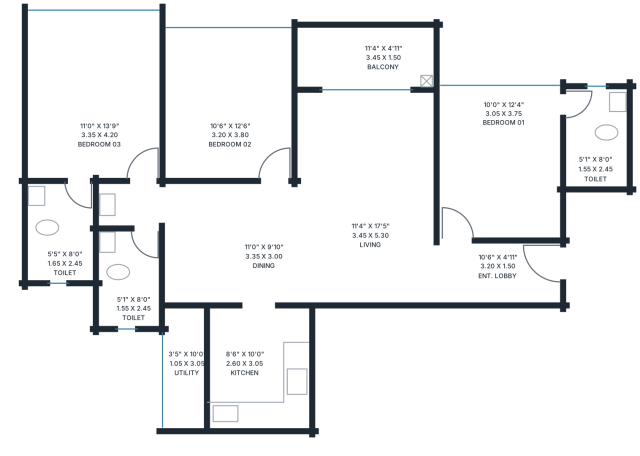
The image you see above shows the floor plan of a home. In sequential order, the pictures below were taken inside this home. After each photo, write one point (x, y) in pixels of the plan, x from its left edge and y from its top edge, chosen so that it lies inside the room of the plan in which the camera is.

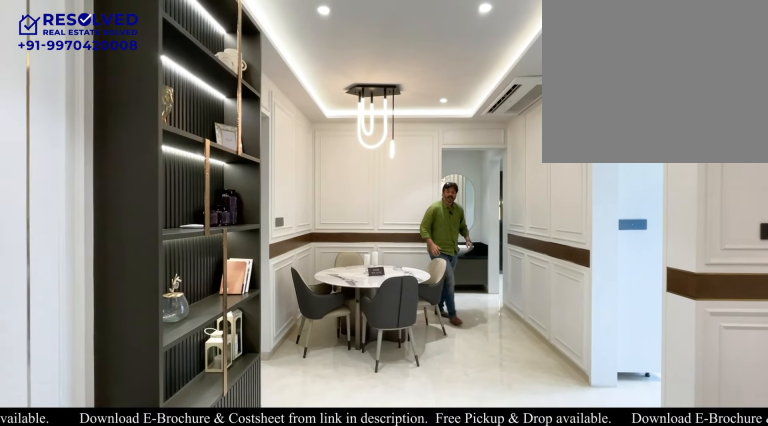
(232, 243)
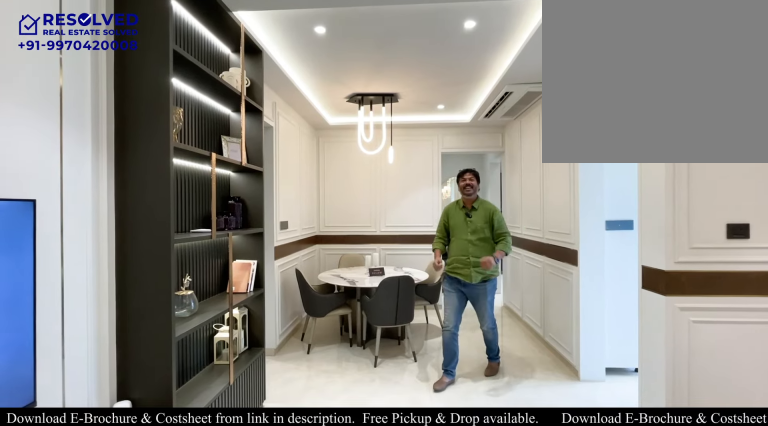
(232, 243)
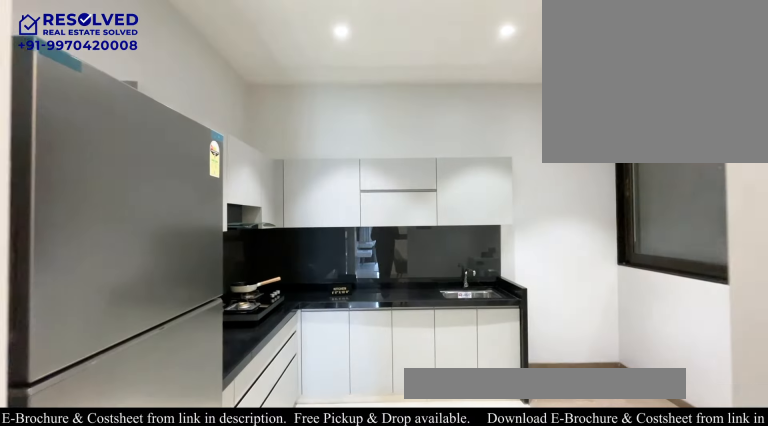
(258, 367)
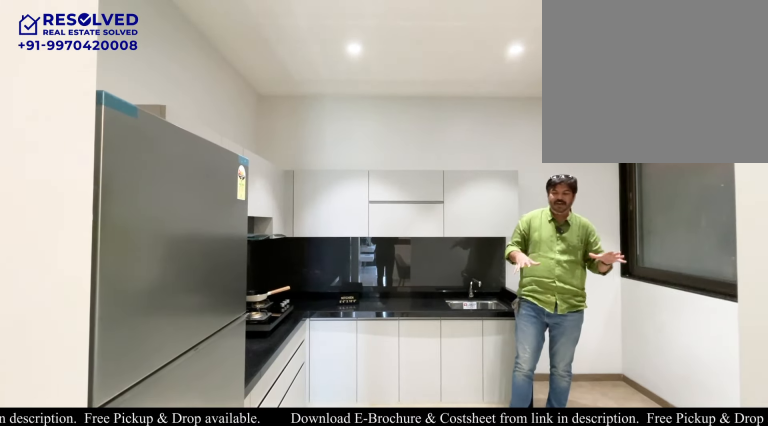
(258, 367)
